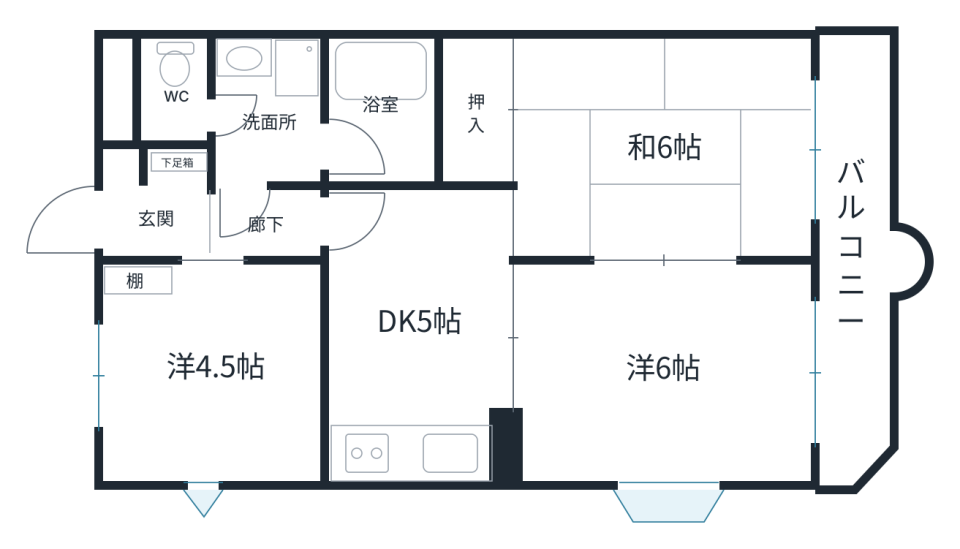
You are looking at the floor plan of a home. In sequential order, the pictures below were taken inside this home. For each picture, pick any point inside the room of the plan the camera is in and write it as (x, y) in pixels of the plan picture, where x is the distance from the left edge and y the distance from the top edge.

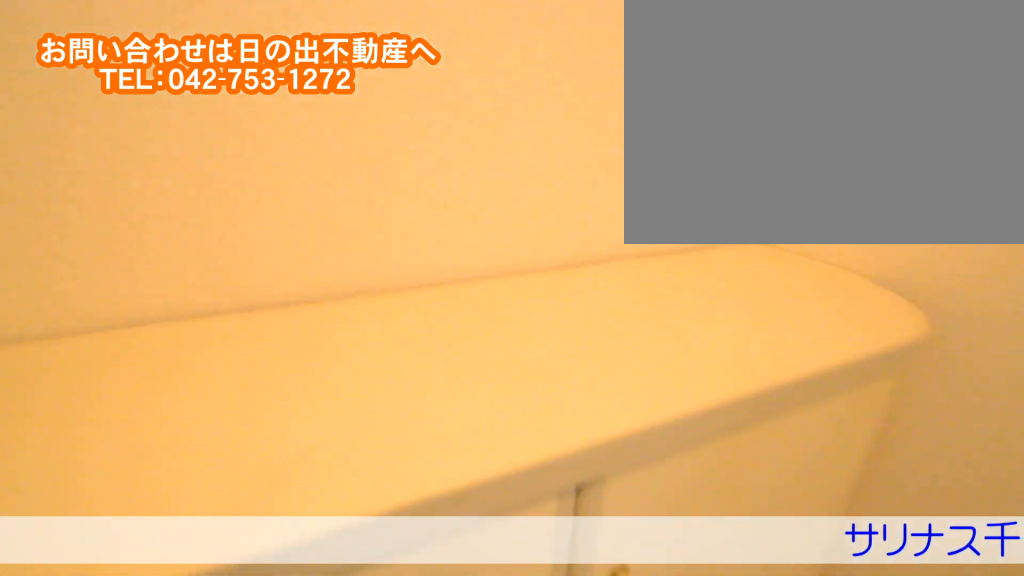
(193, 218)
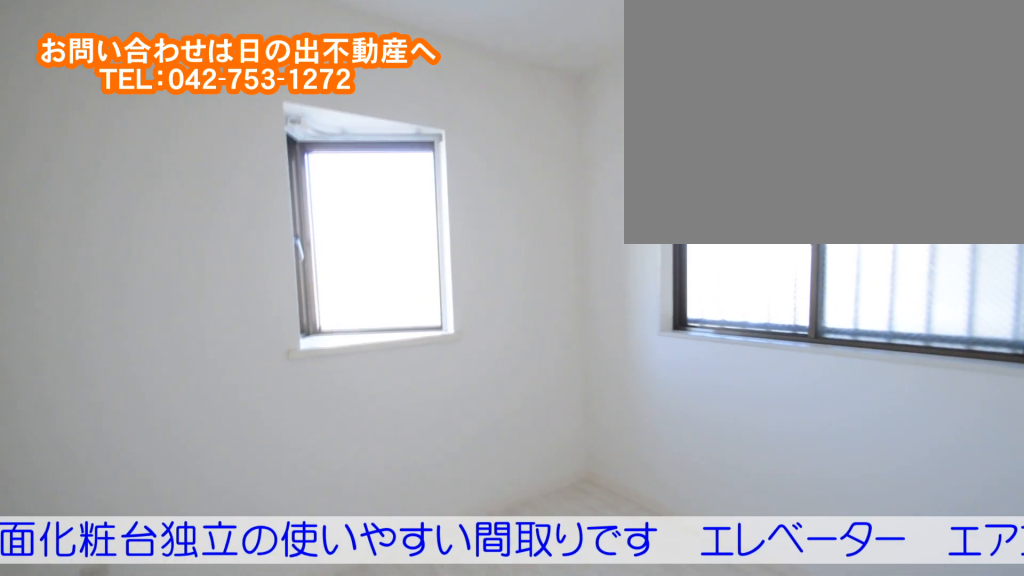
(213, 414)
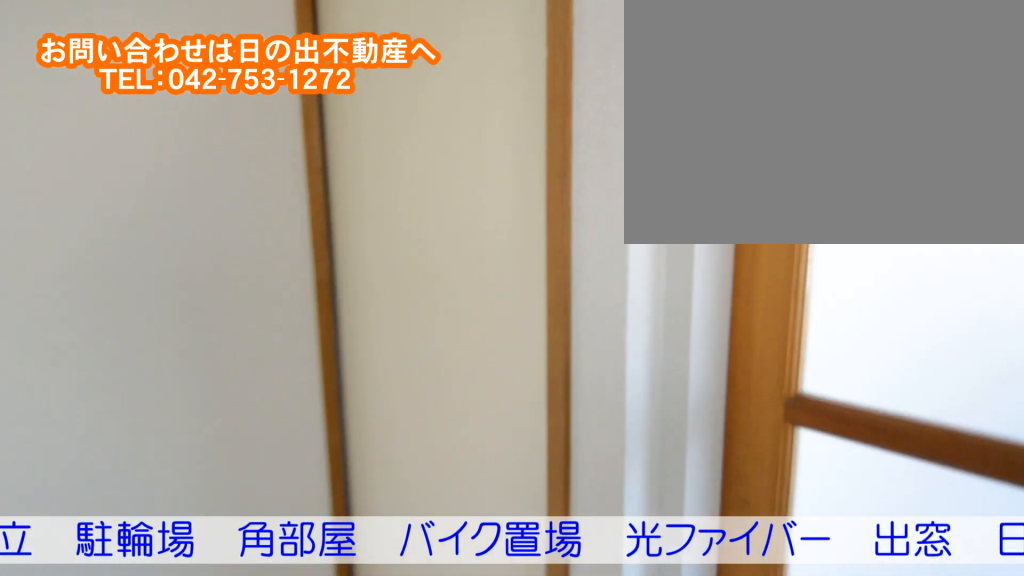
(430, 364)
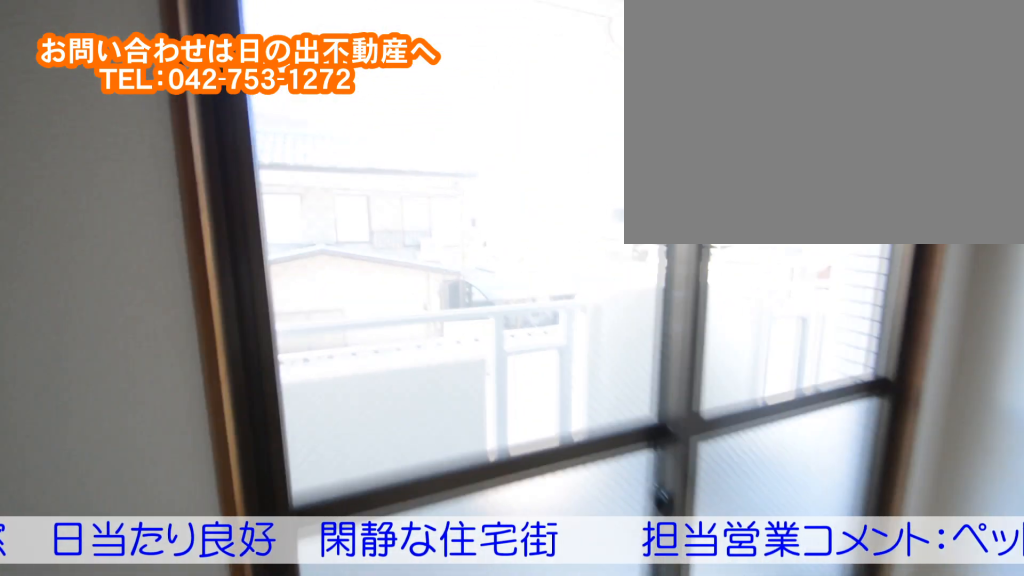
(658, 189)
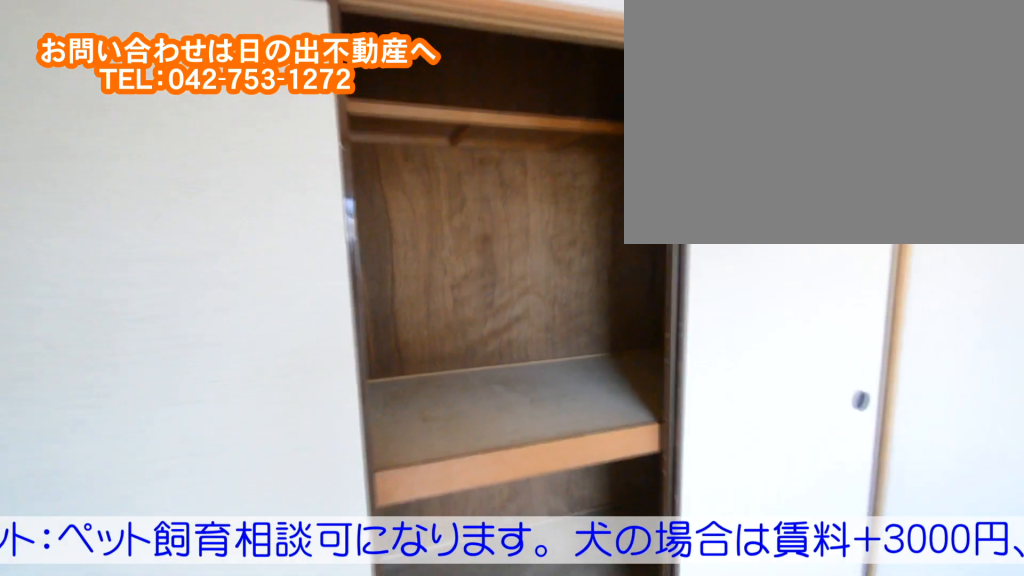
(658, 189)
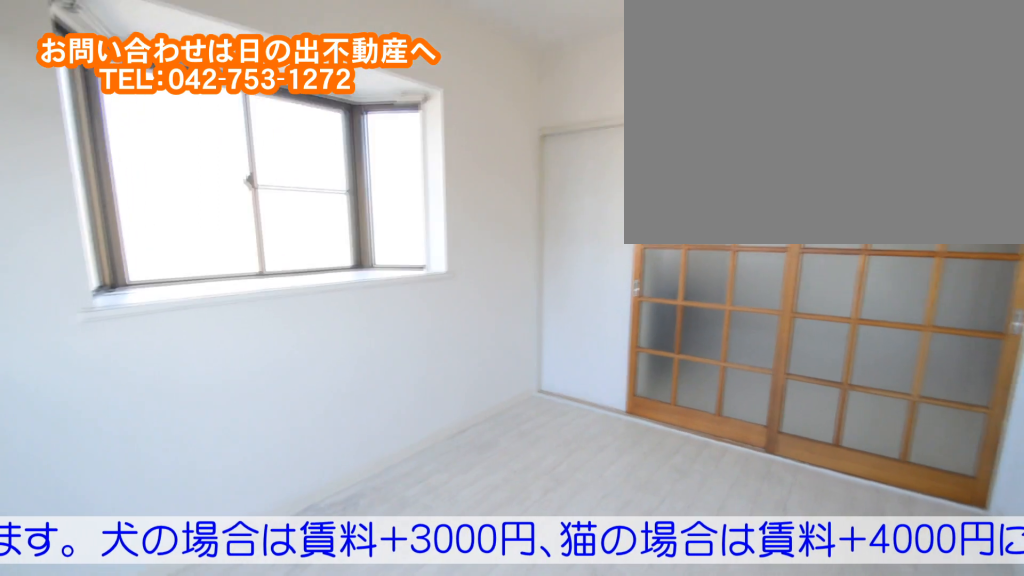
(672, 399)
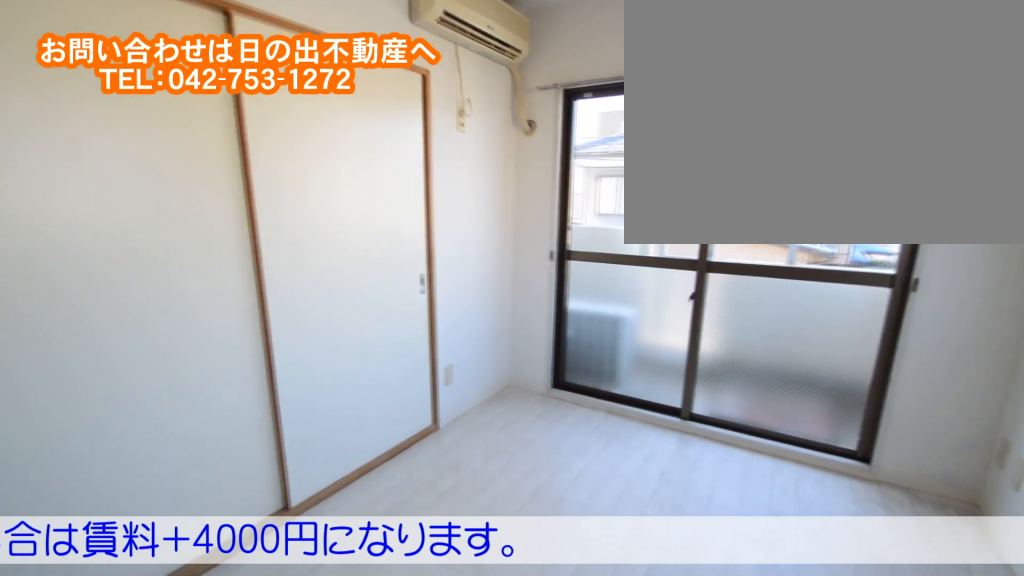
(672, 399)
